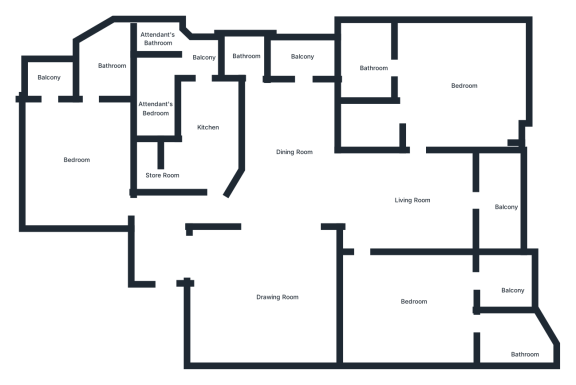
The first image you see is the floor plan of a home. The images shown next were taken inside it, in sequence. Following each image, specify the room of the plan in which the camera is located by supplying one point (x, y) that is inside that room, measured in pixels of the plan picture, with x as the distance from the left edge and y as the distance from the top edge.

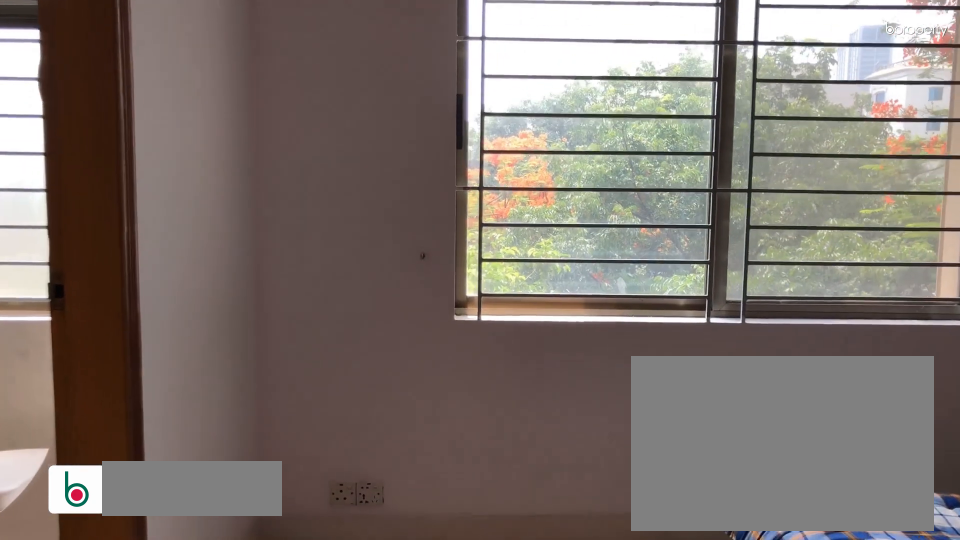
(454, 78)
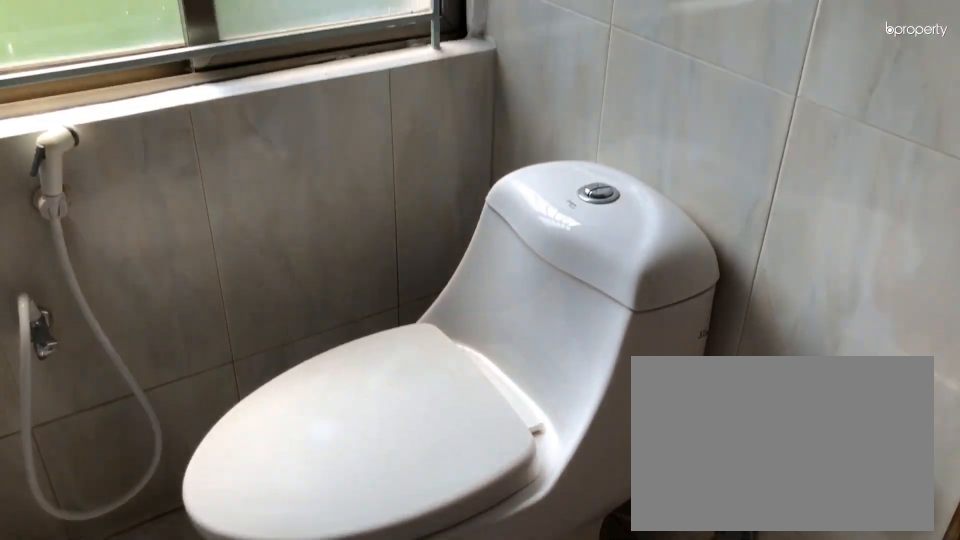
(361, 64)
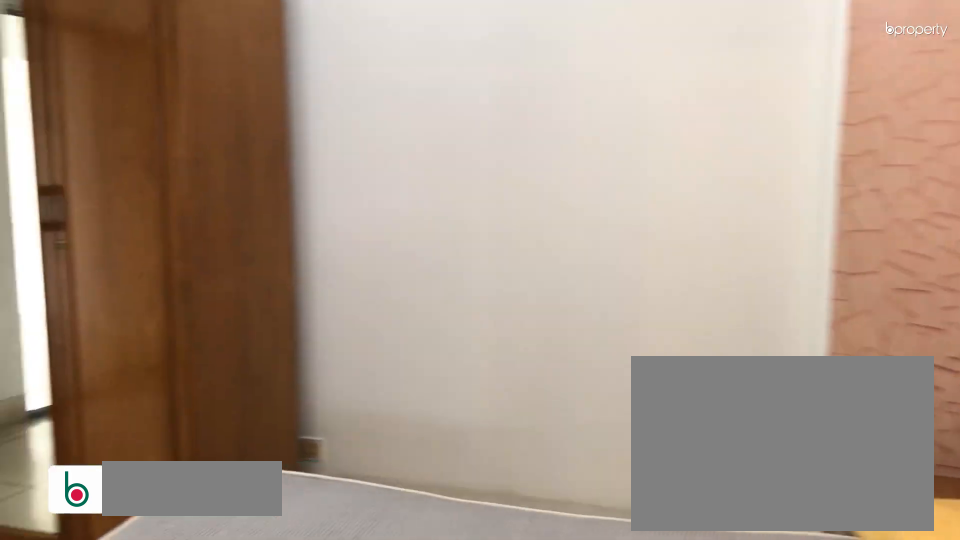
(420, 310)
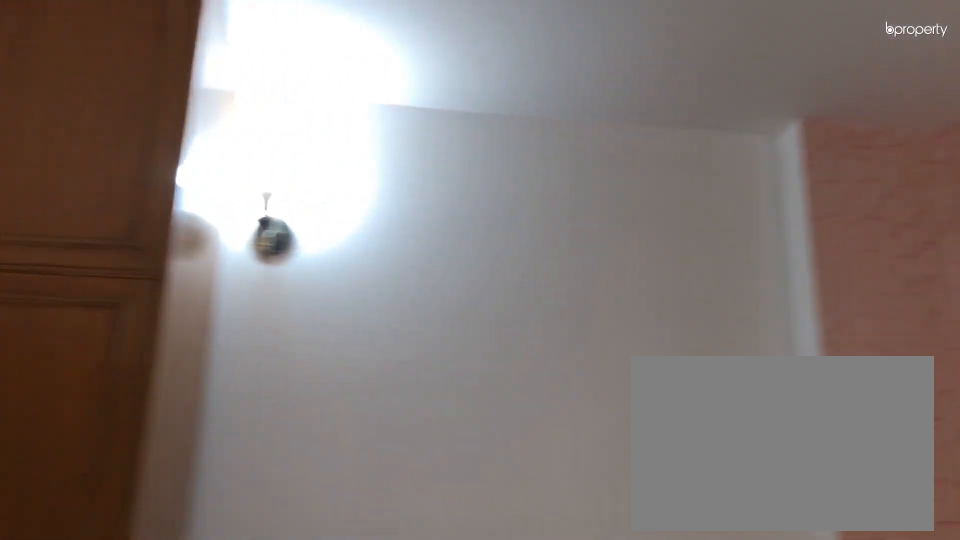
(432, 312)
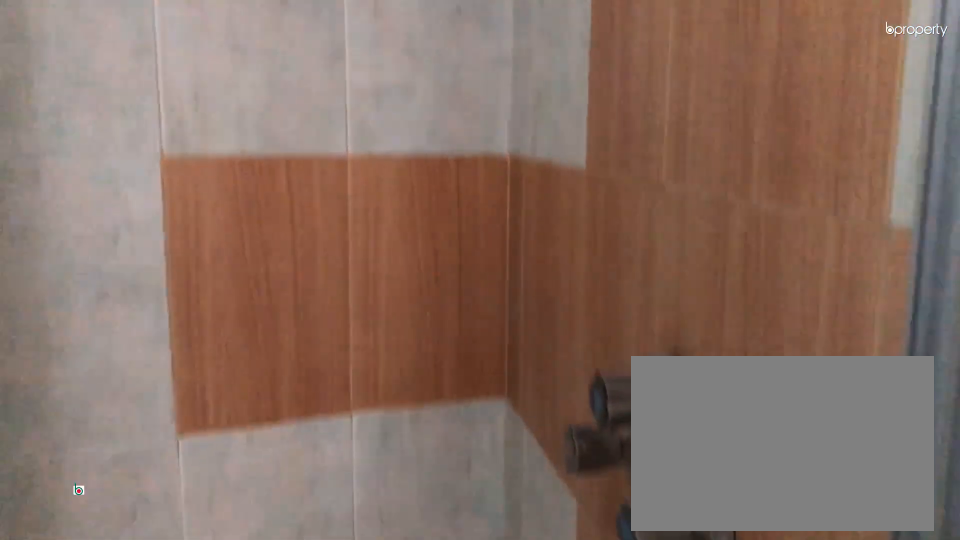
(513, 331)
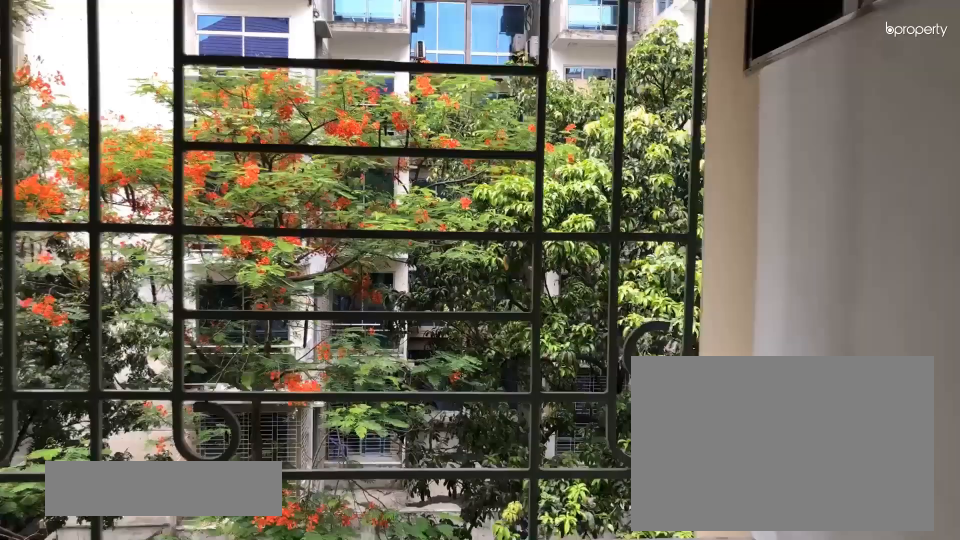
(513, 281)
